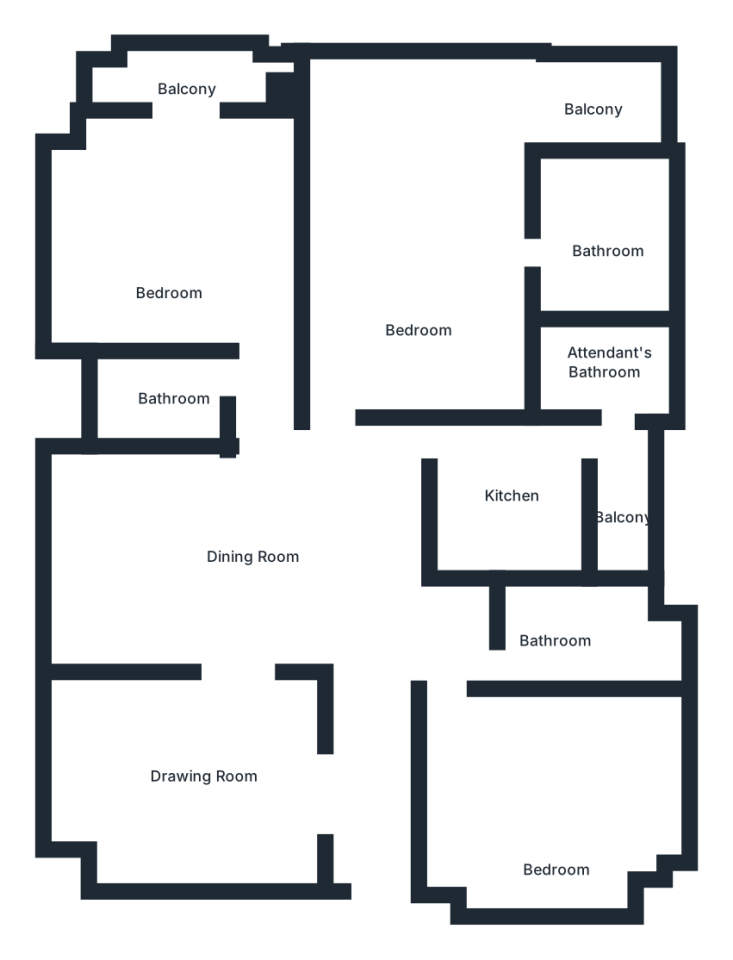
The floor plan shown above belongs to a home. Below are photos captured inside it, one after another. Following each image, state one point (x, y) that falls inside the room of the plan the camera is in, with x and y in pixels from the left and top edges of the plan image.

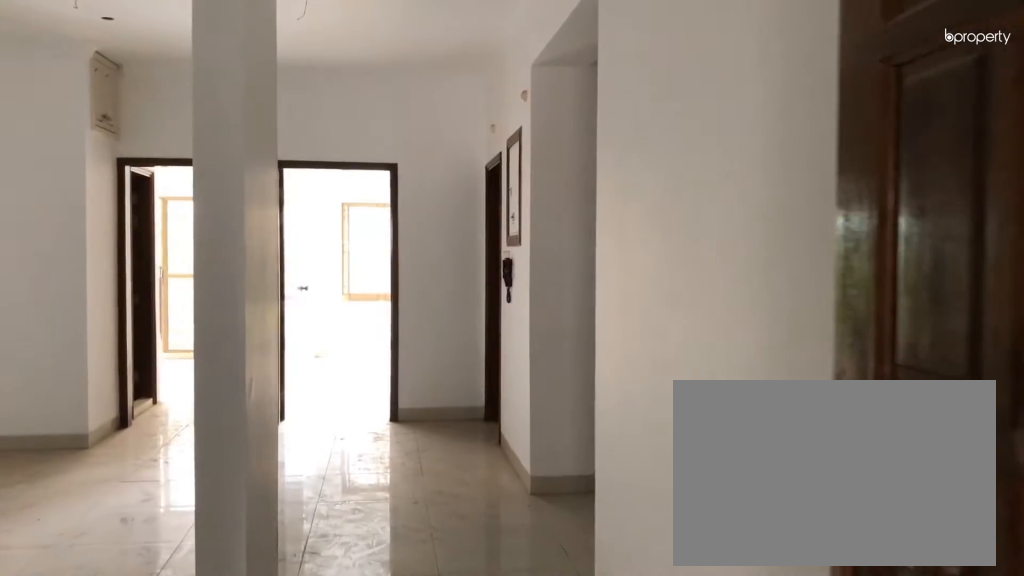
(373, 837)
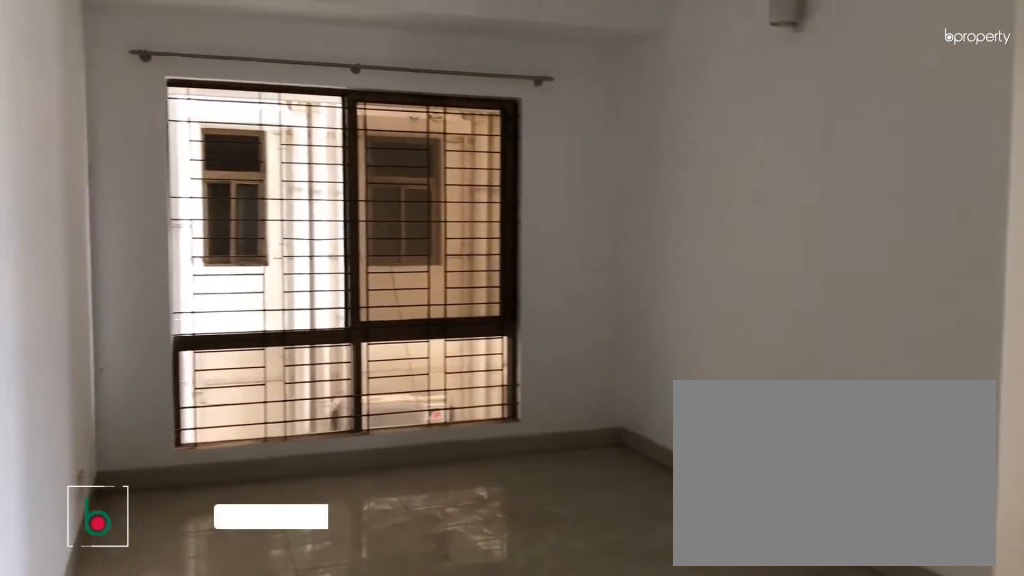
(254, 568)
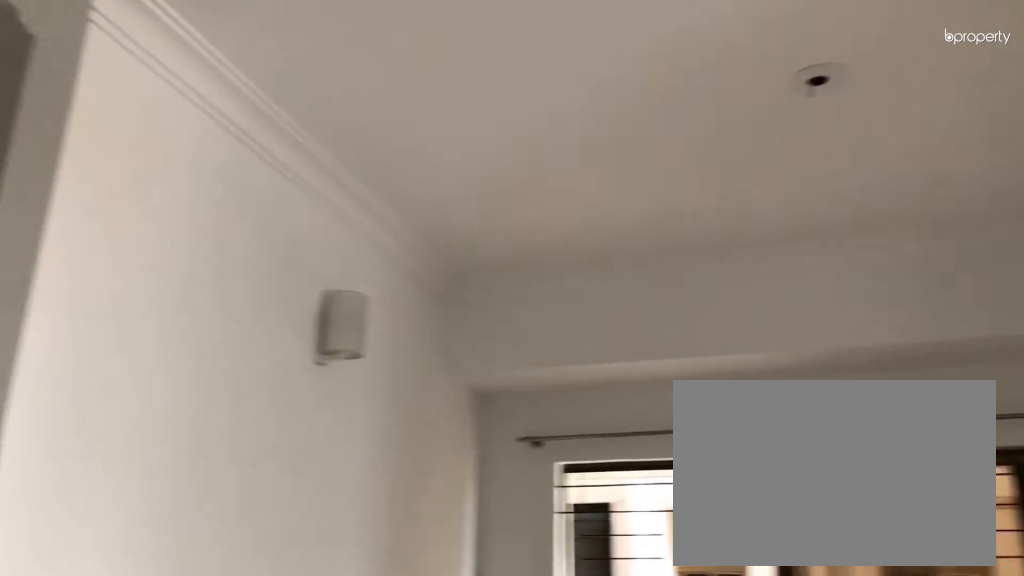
(254, 568)
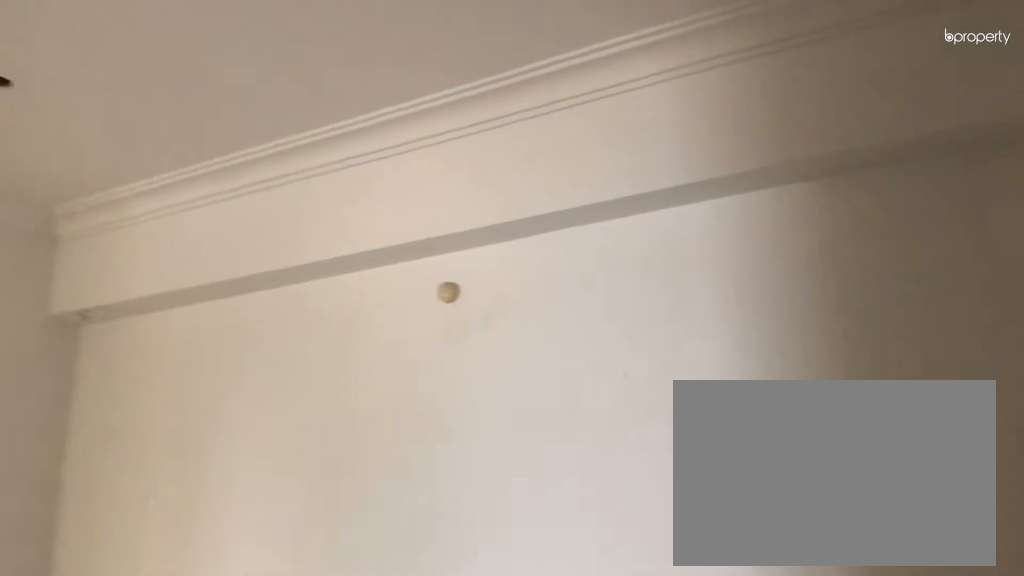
(208, 779)
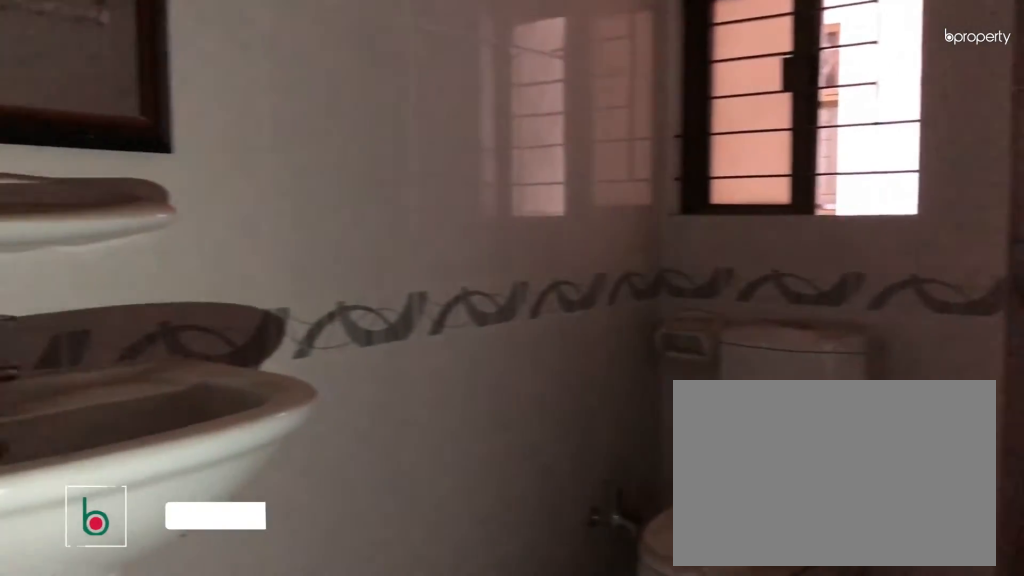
(563, 634)
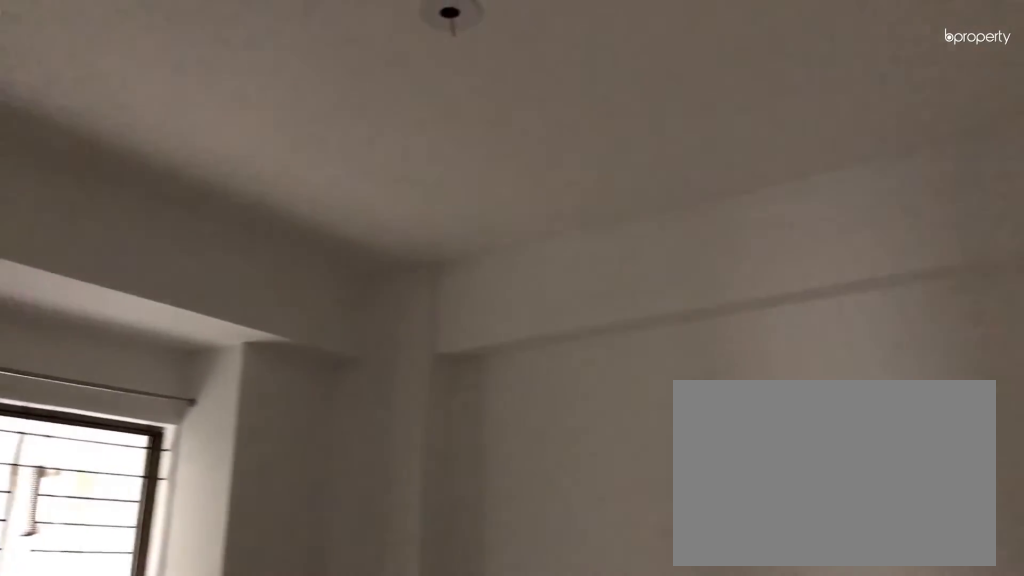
(556, 804)
